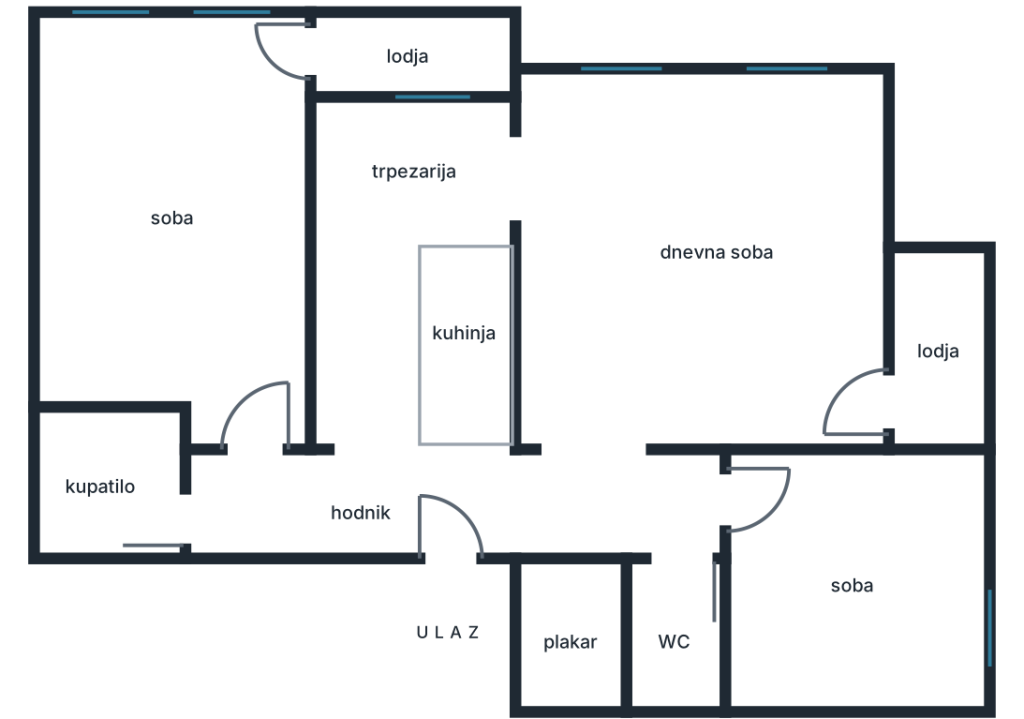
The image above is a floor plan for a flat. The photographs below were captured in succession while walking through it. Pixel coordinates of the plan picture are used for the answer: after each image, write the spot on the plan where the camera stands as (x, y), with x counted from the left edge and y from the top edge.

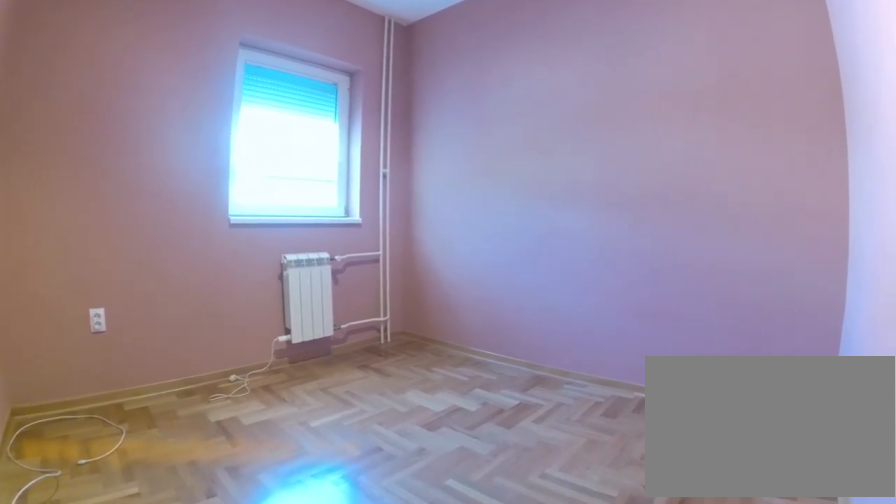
(766, 540)
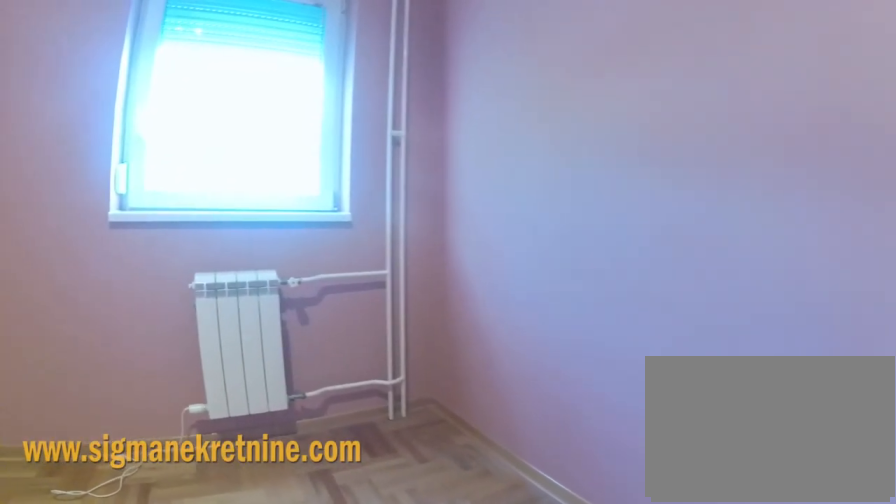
(814, 629)
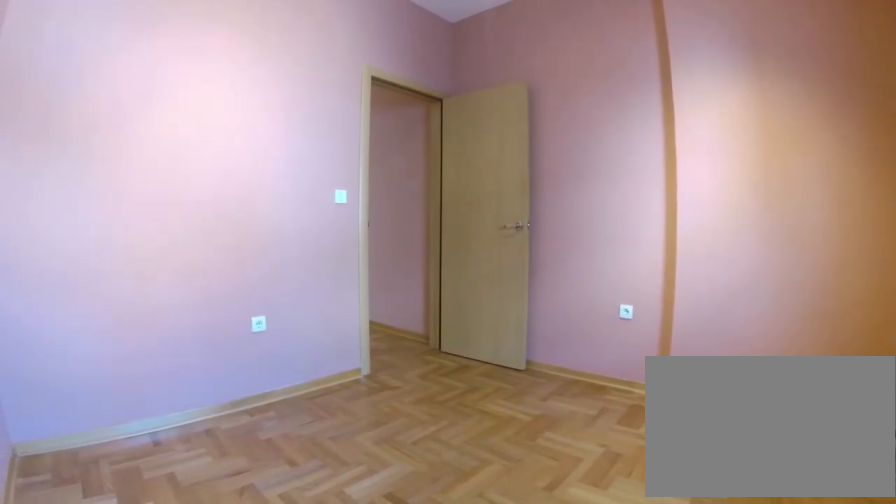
(948, 669)
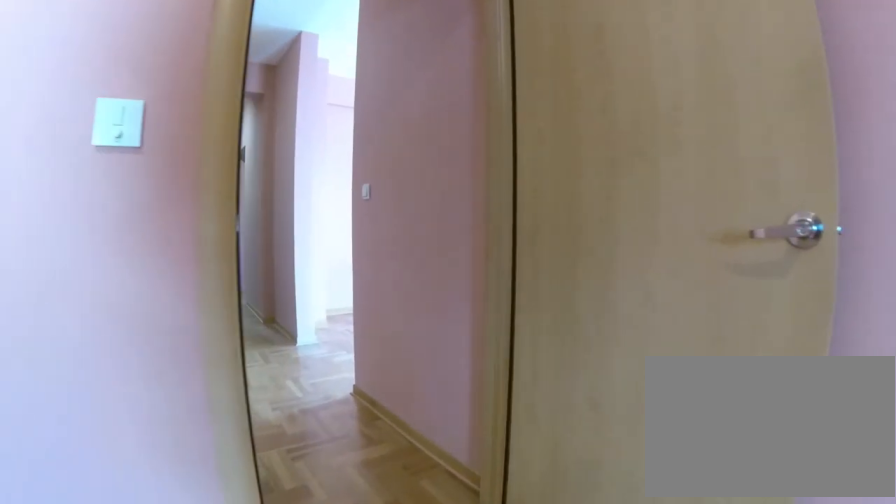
(789, 540)
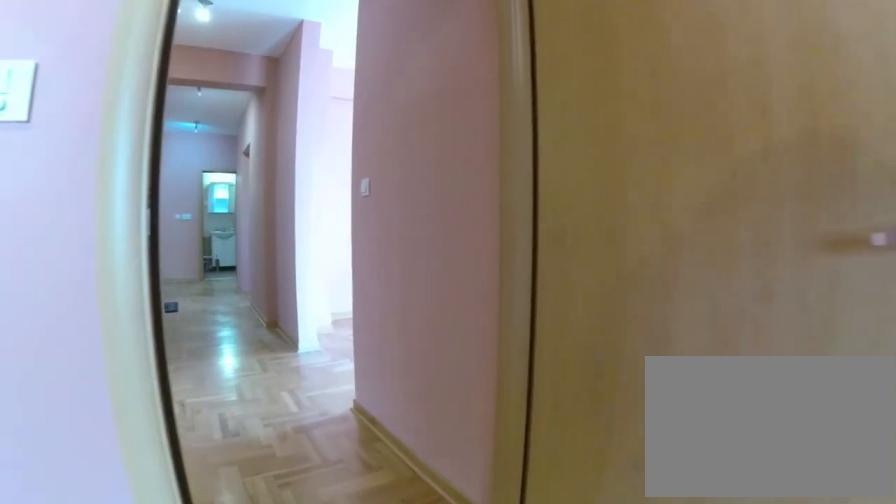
(785, 531)
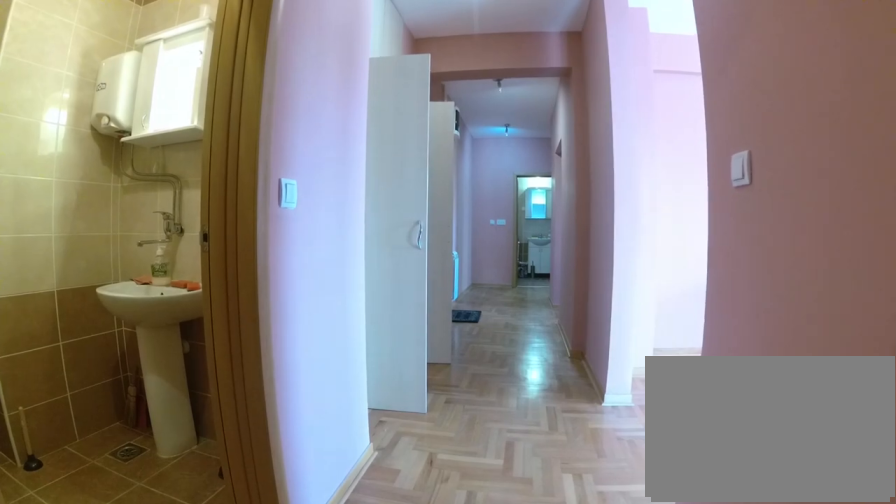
(704, 502)
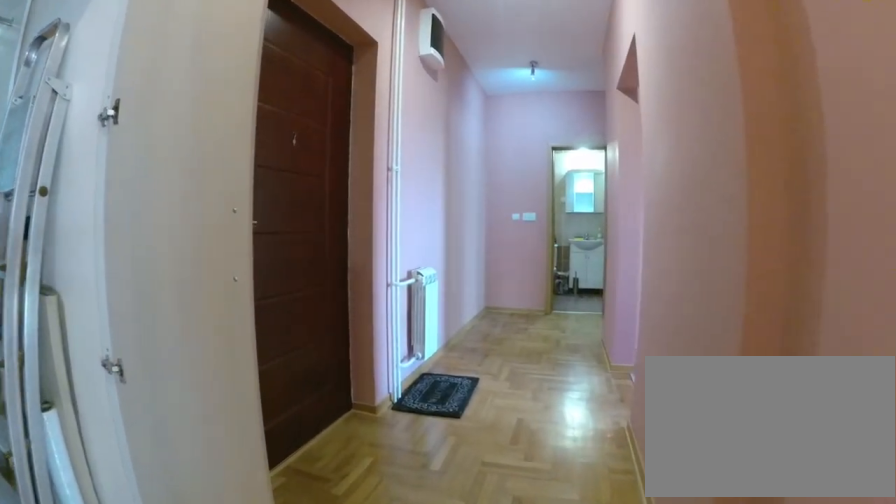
(590, 502)
